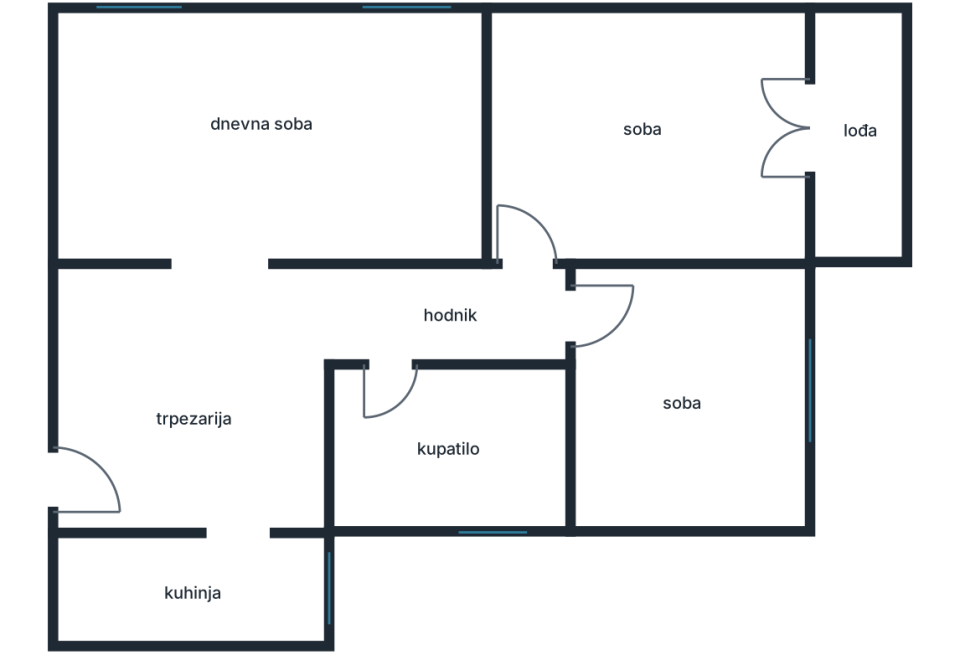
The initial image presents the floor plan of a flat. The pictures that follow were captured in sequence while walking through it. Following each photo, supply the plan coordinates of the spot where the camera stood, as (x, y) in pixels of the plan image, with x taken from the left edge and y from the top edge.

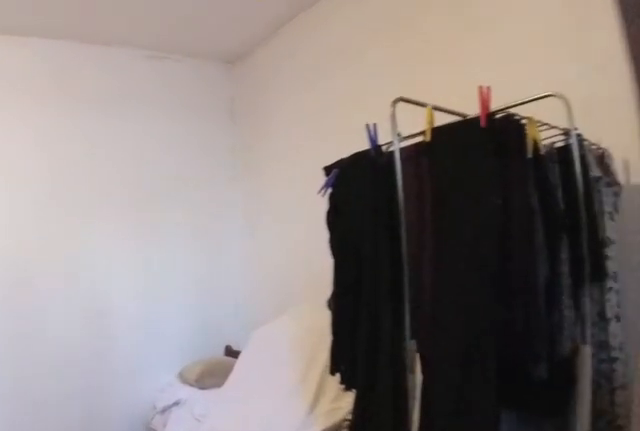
(780, 133)
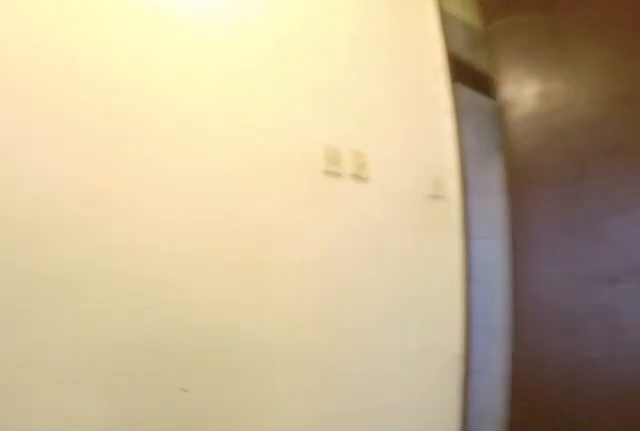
(538, 206)
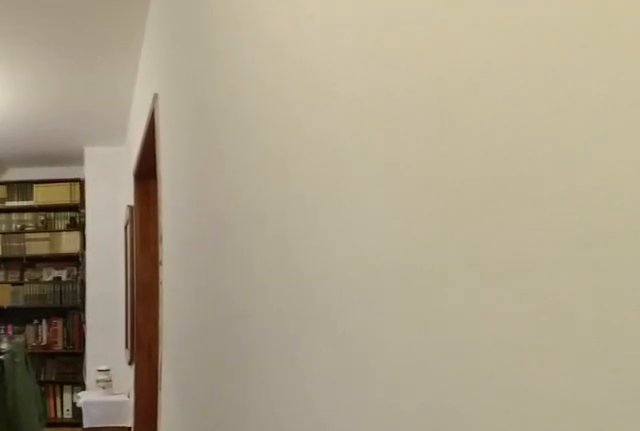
(523, 307)
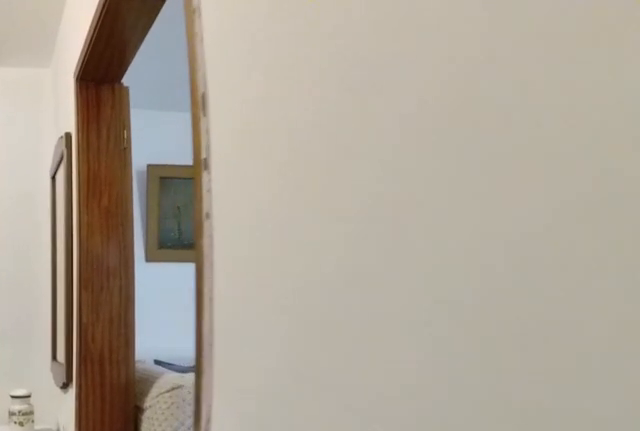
(381, 310)
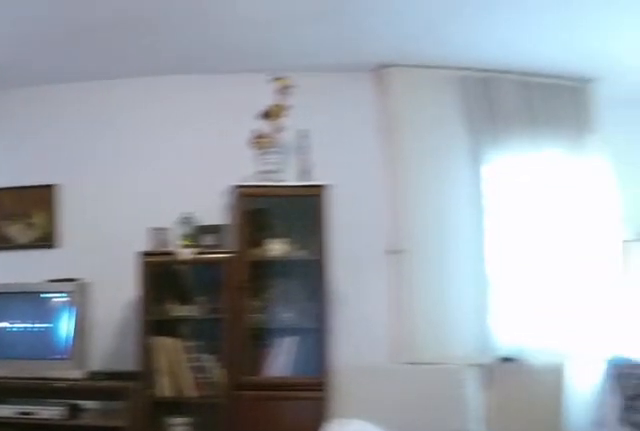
(251, 287)
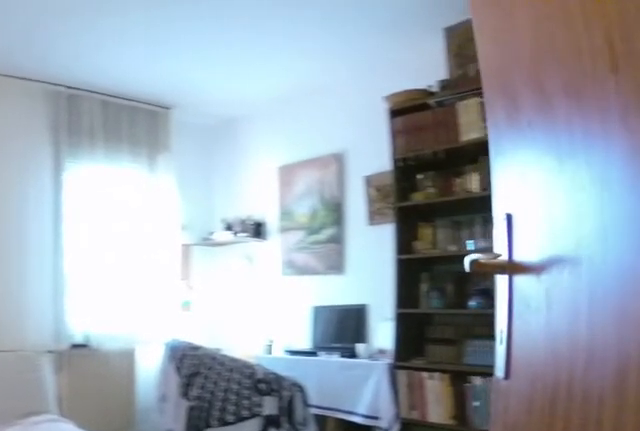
(252, 269)
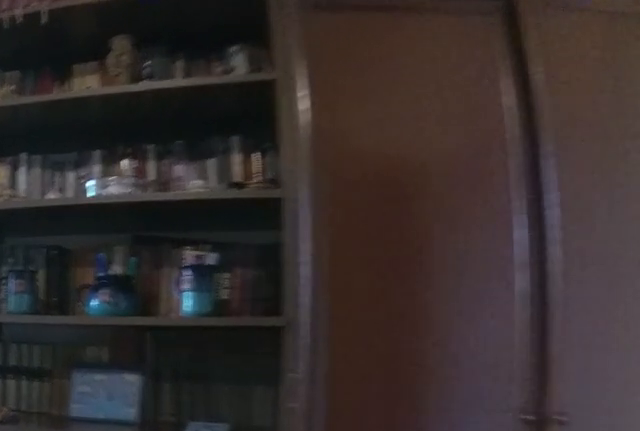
(362, 233)
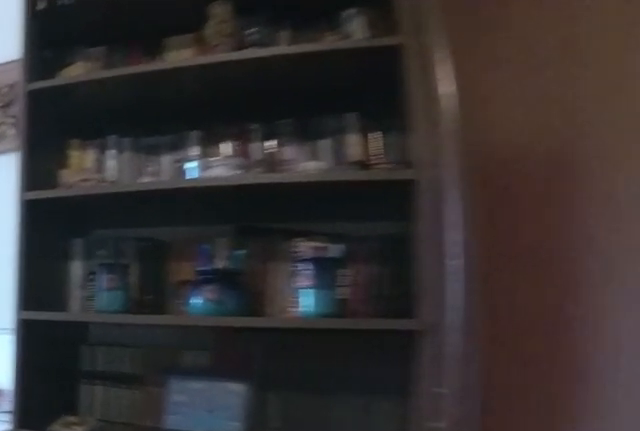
(373, 232)
